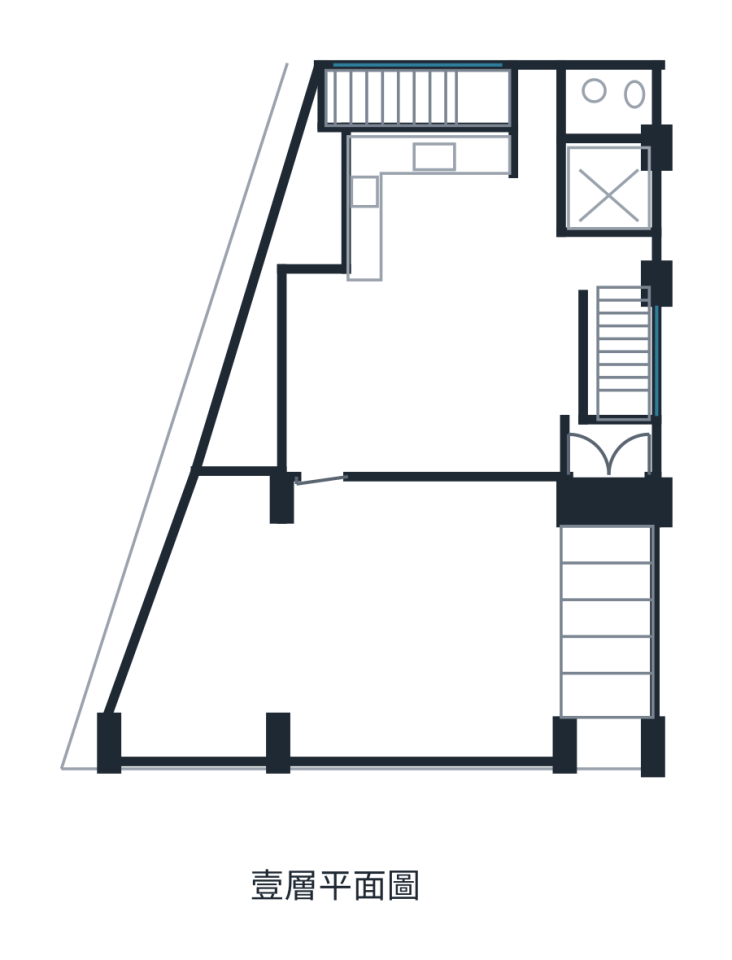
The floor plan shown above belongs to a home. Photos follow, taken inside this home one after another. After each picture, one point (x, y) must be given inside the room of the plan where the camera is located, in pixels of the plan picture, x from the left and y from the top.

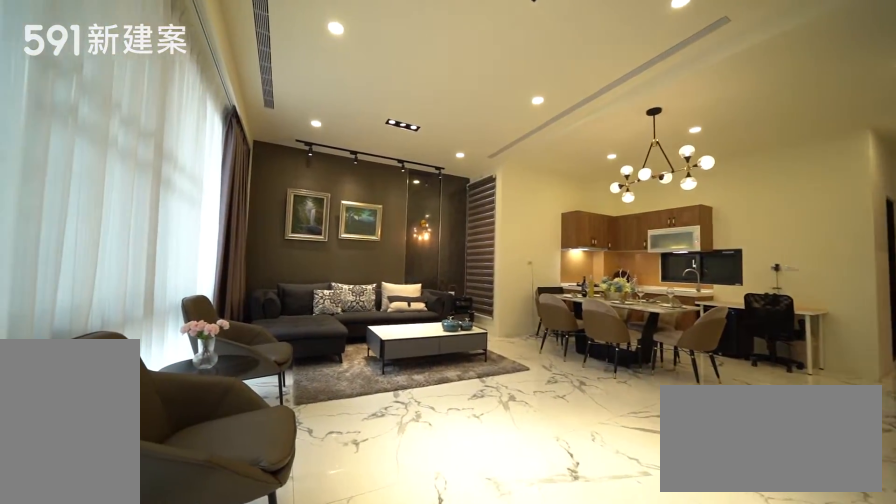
(437, 379)
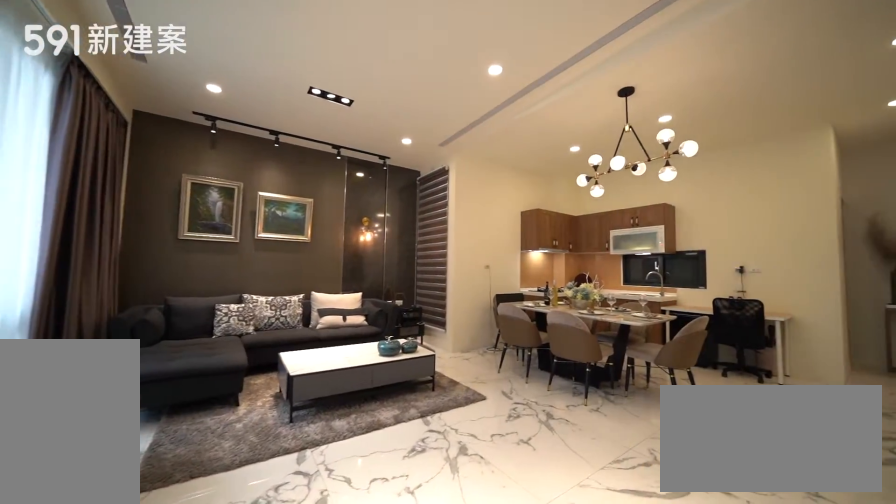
(437, 379)
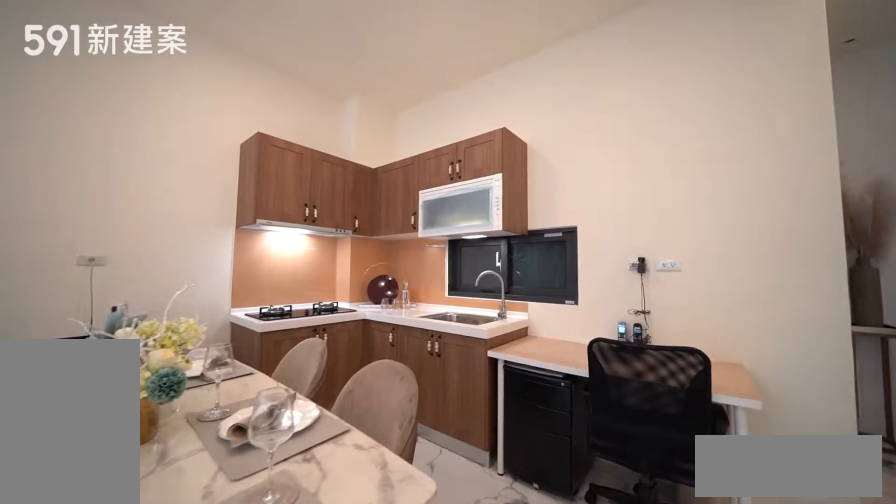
(432, 173)
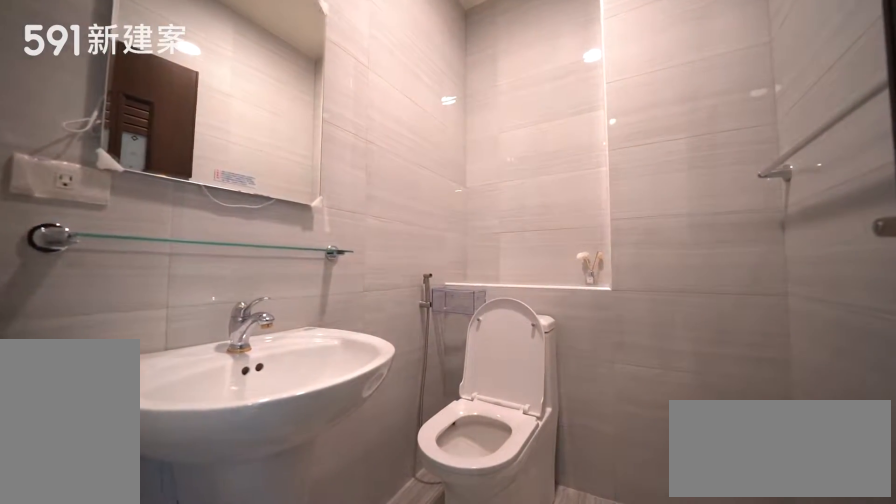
(614, 104)
